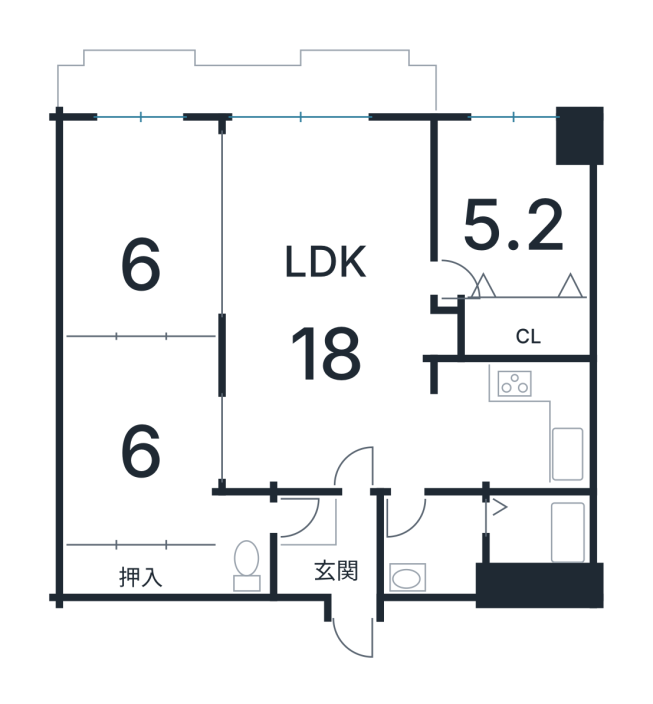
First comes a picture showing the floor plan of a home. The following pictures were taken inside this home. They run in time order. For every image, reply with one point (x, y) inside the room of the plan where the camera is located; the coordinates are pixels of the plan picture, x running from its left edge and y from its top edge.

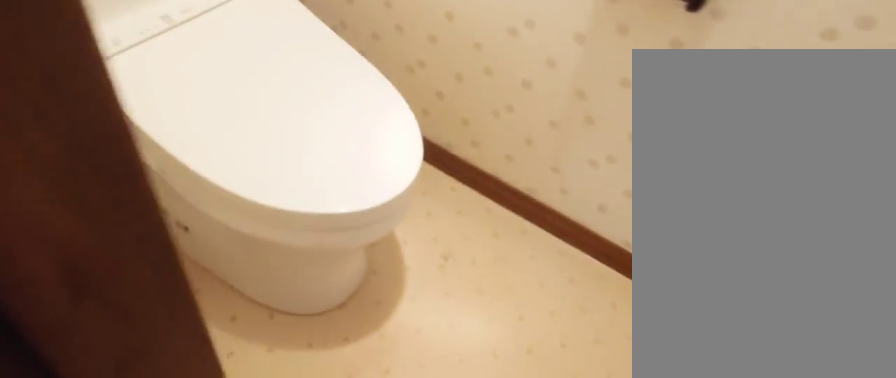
(238, 550)
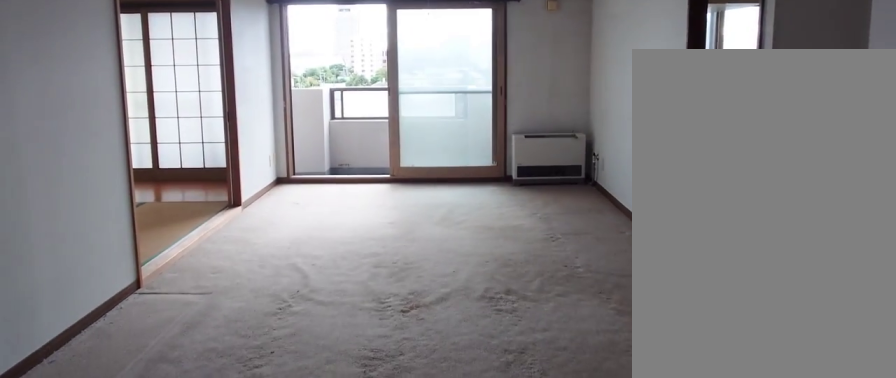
(330, 277)
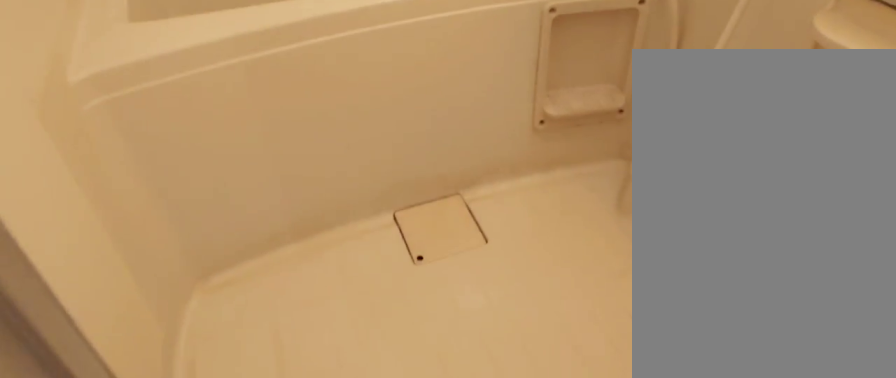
(530, 539)
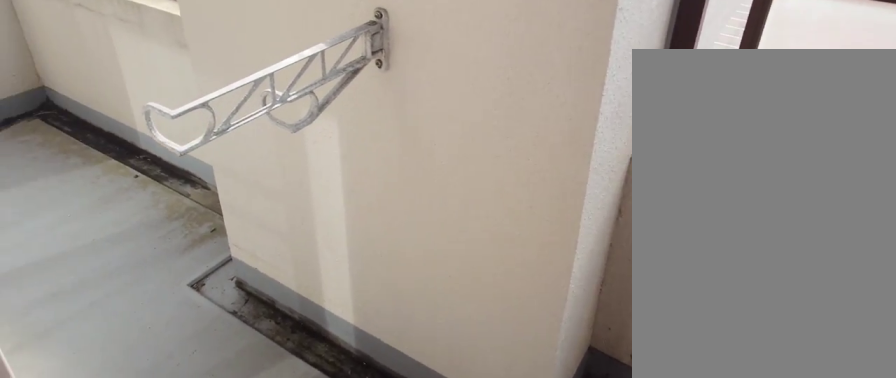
(280, 87)
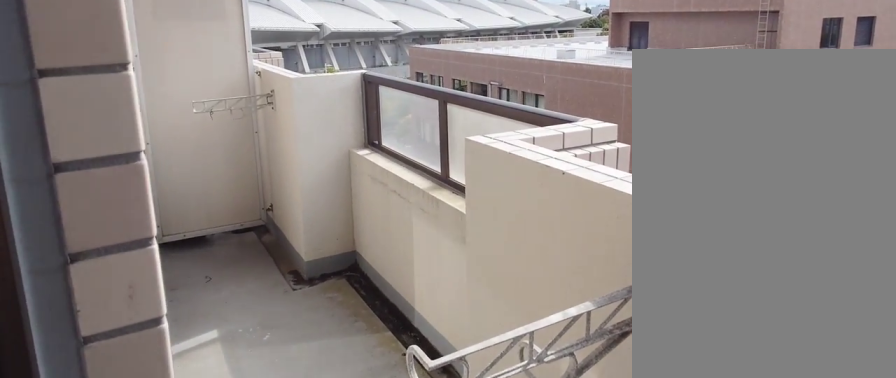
(280, 87)
